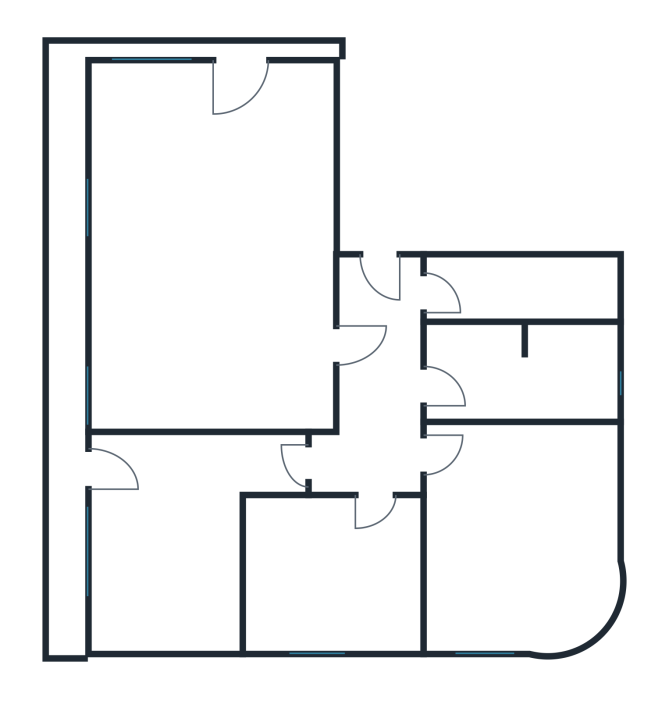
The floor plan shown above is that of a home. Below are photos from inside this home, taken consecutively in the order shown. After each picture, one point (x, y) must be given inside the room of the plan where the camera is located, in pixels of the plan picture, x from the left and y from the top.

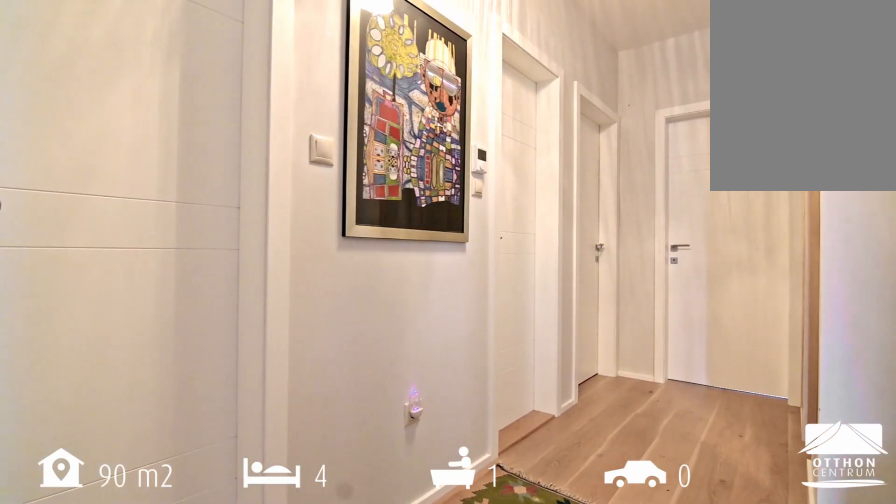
(386, 385)
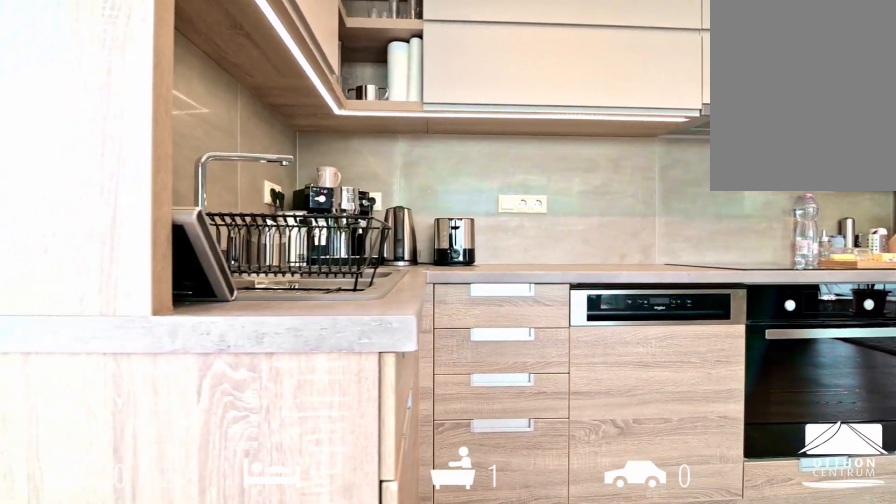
(205, 177)
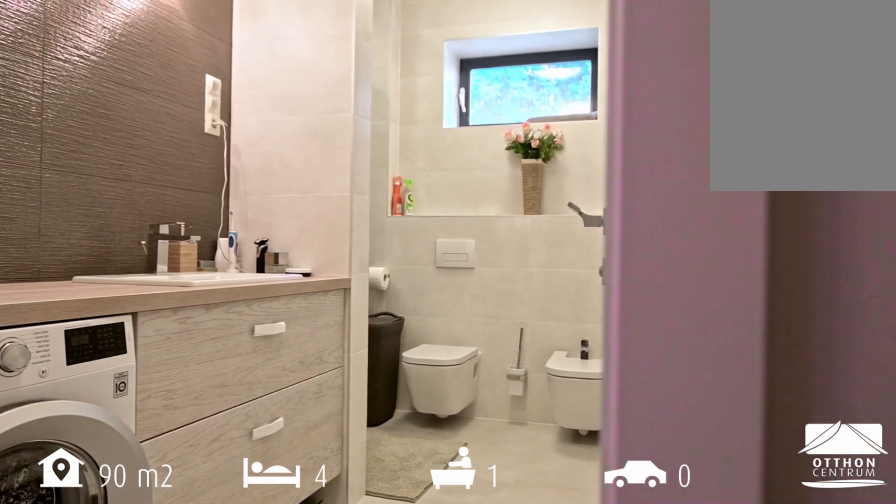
(522, 385)
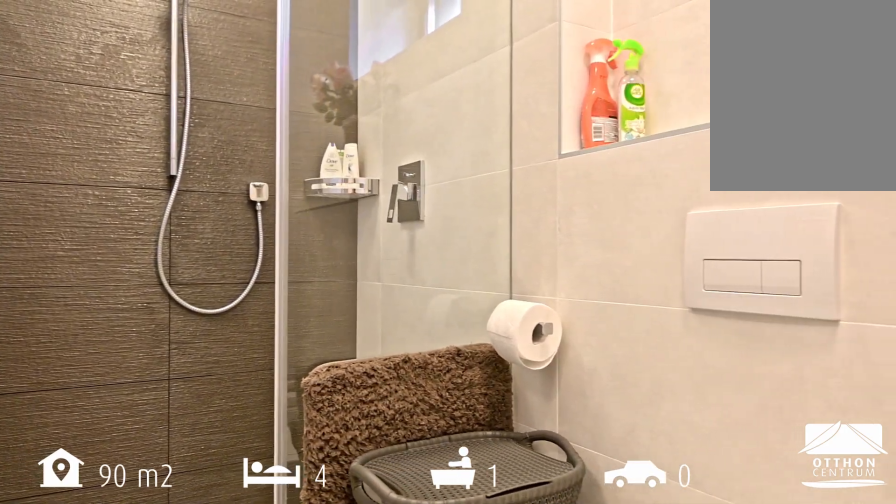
(522, 385)
